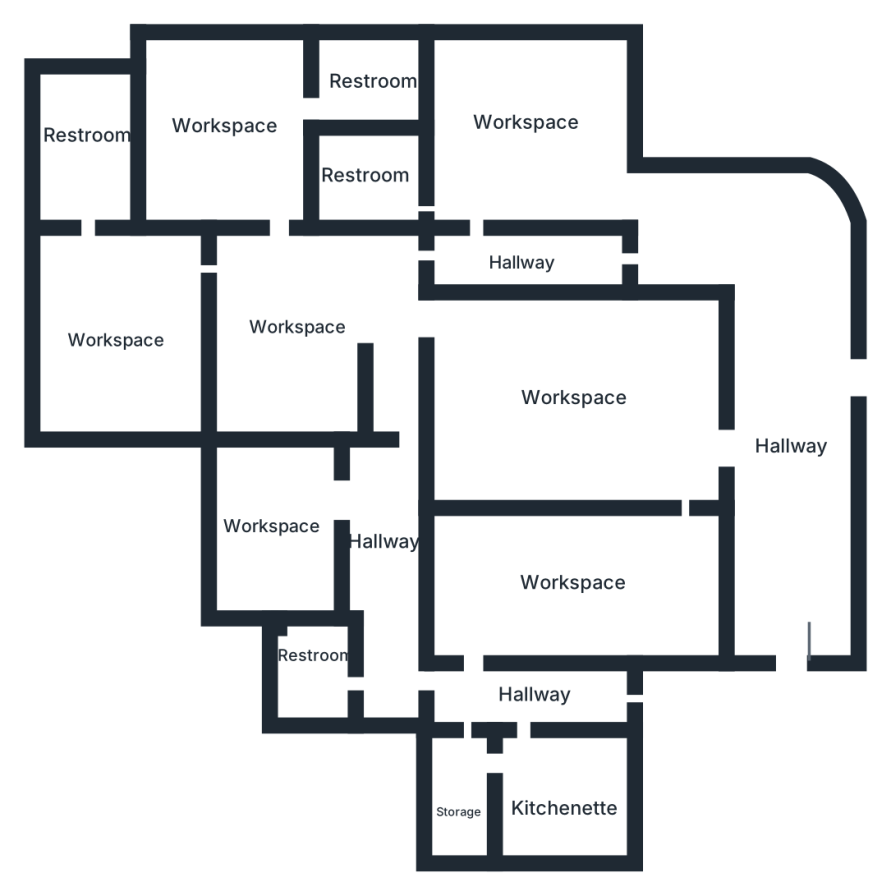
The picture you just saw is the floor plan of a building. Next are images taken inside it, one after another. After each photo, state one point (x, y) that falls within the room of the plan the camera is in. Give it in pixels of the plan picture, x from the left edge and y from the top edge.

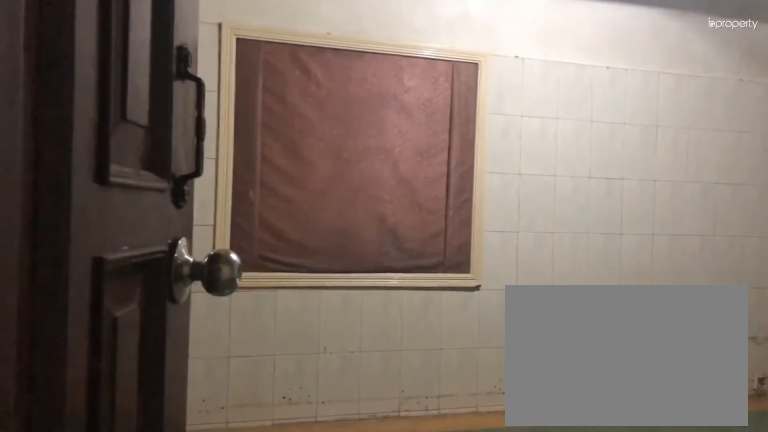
(119, 327)
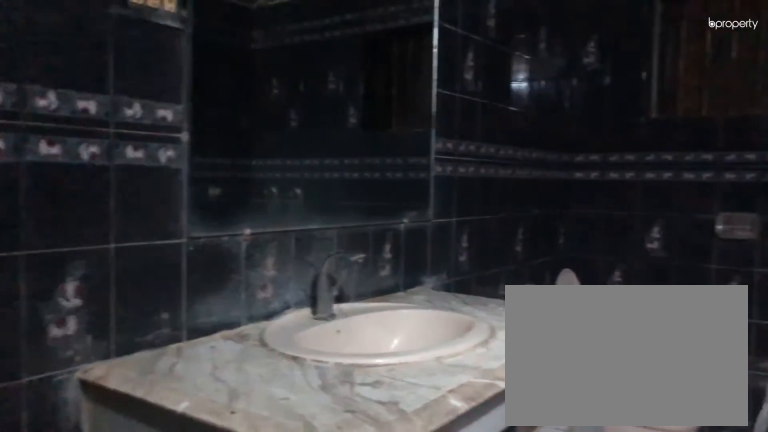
(83, 142)
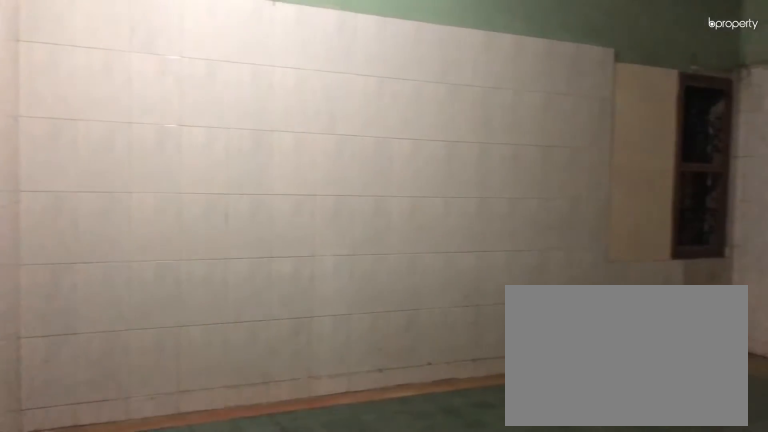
(231, 133)
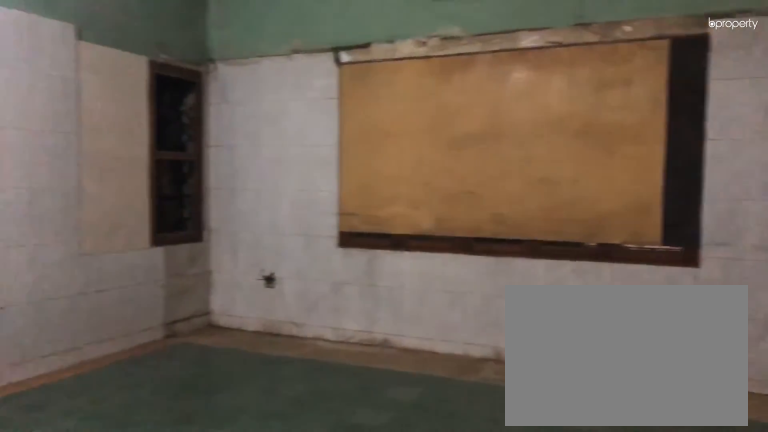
(231, 133)
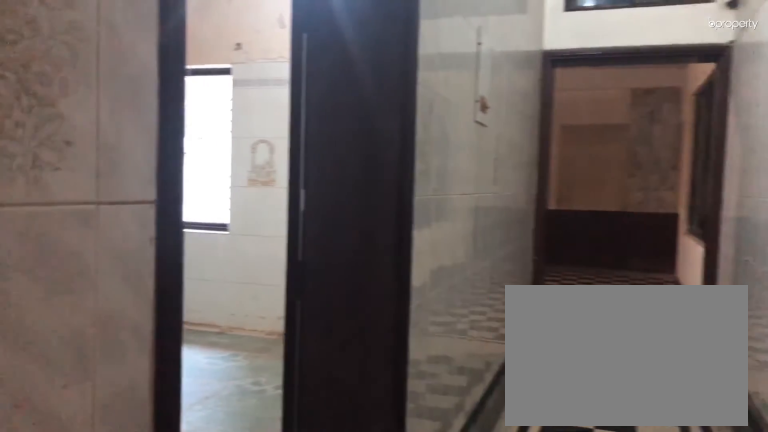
(510, 260)
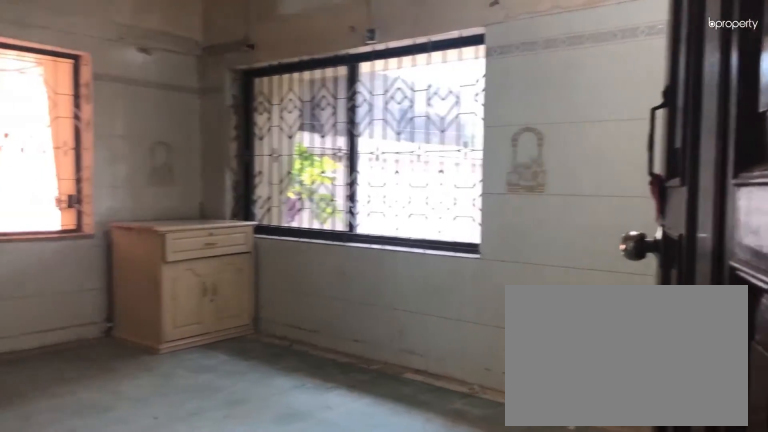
(520, 130)
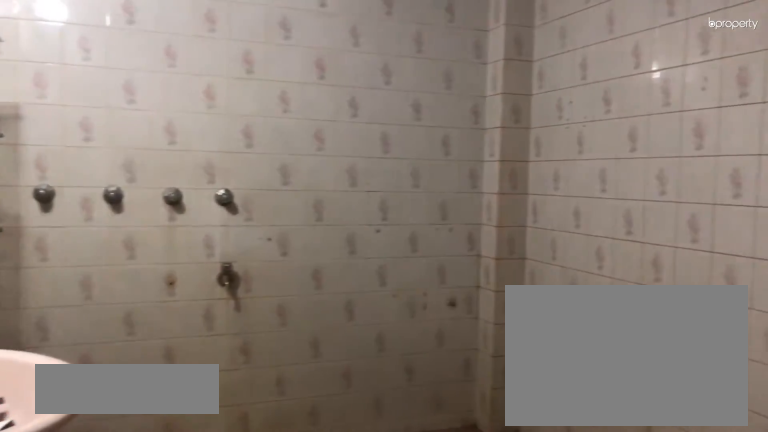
(367, 177)
